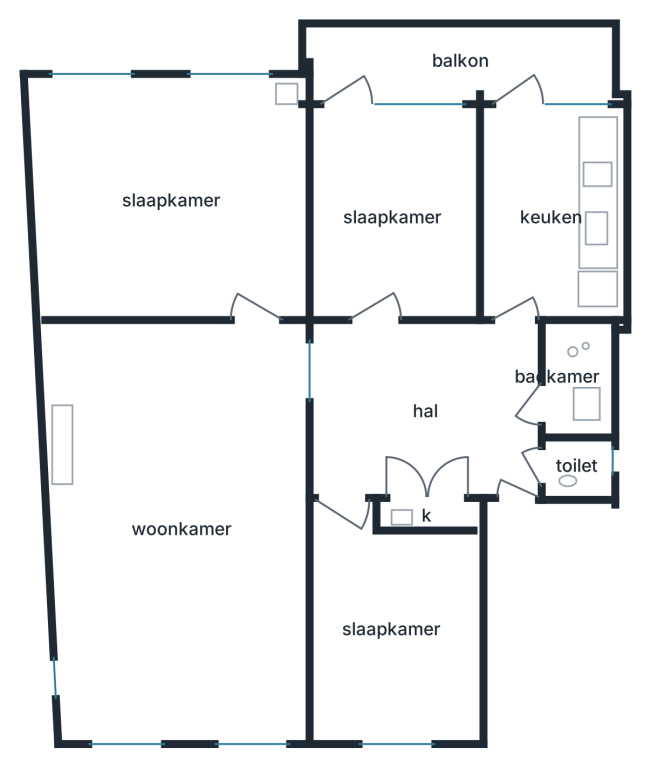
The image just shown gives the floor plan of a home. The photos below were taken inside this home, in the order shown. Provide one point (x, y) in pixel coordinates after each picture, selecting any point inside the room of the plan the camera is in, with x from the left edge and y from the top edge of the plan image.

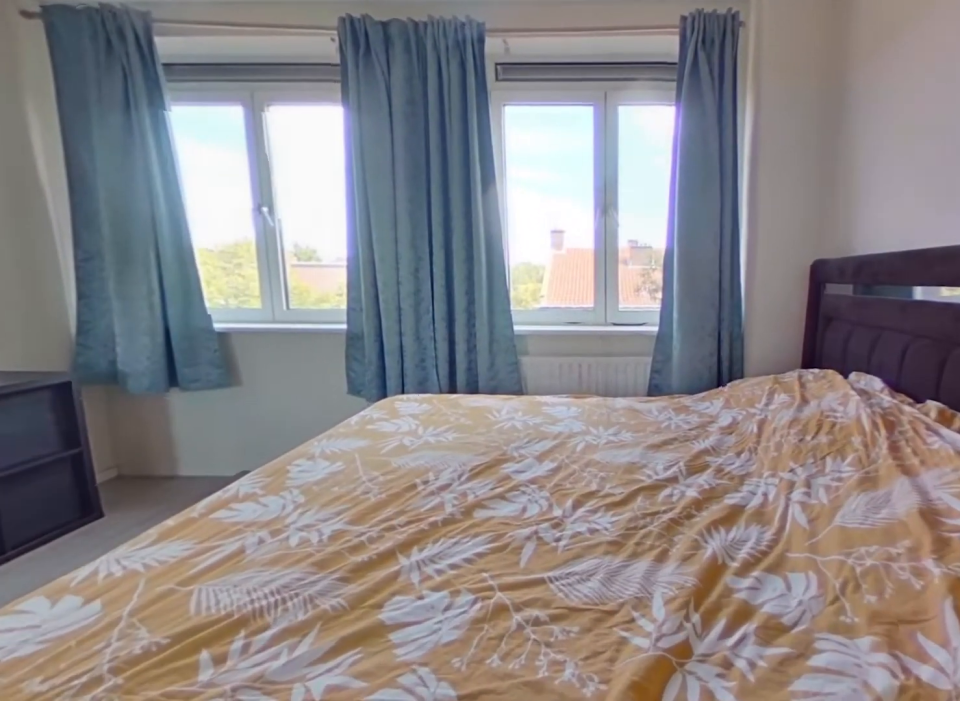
(170, 199)
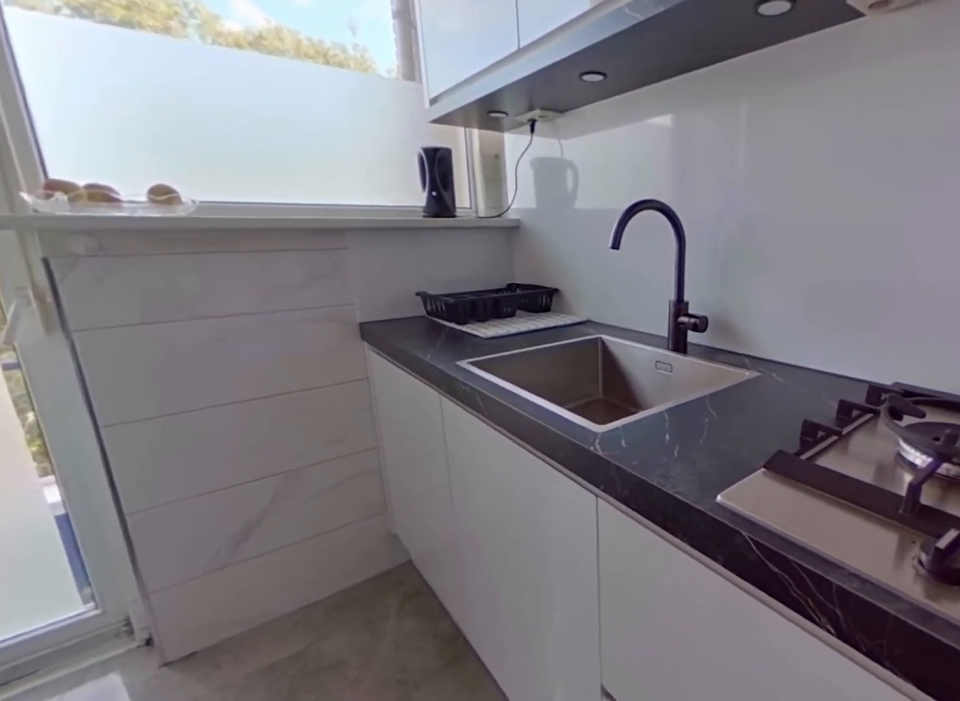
(550, 214)
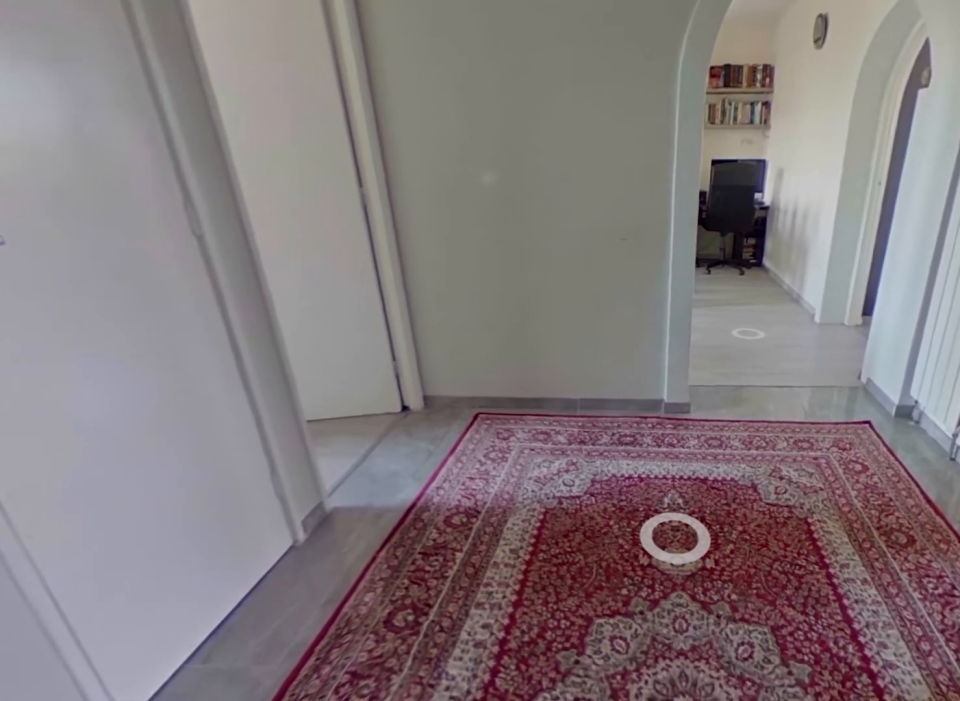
(423, 405)
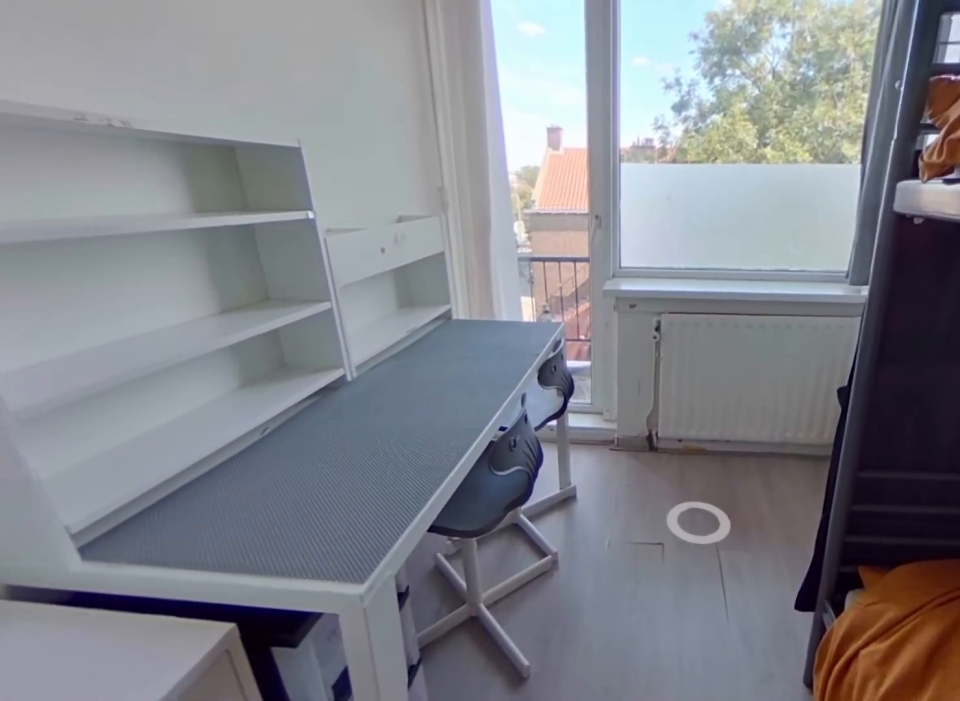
(392, 214)
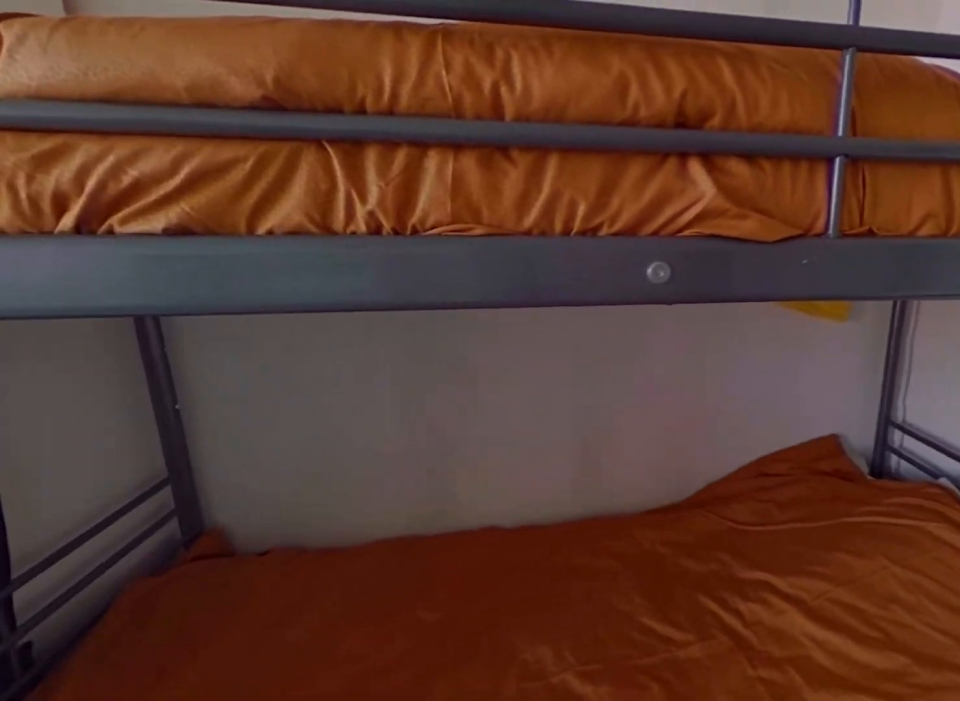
(392, 214)
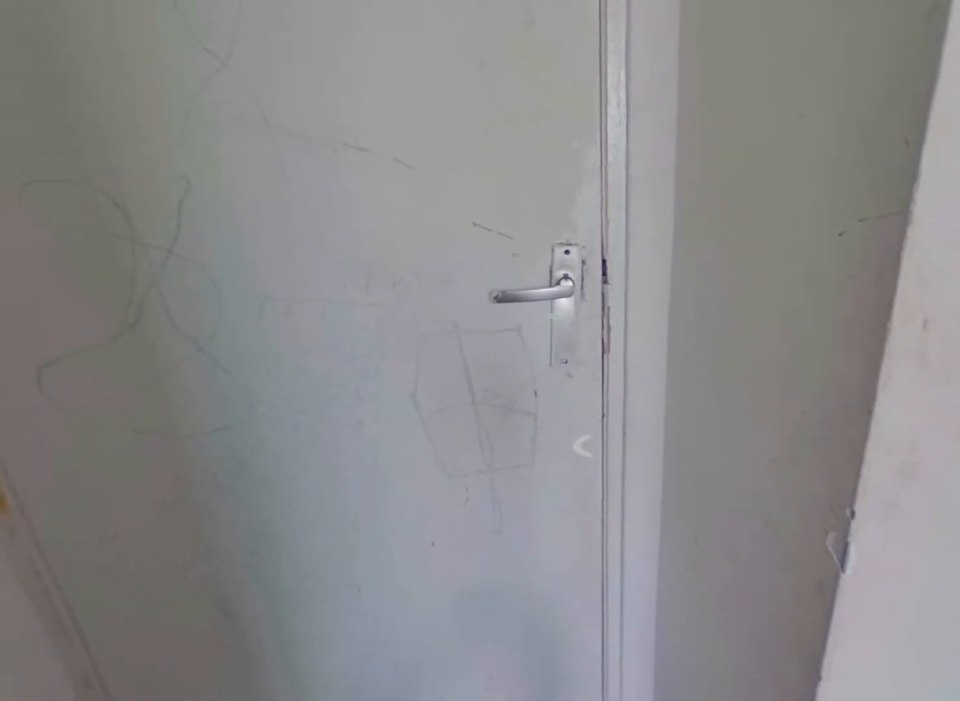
(392, 630)
